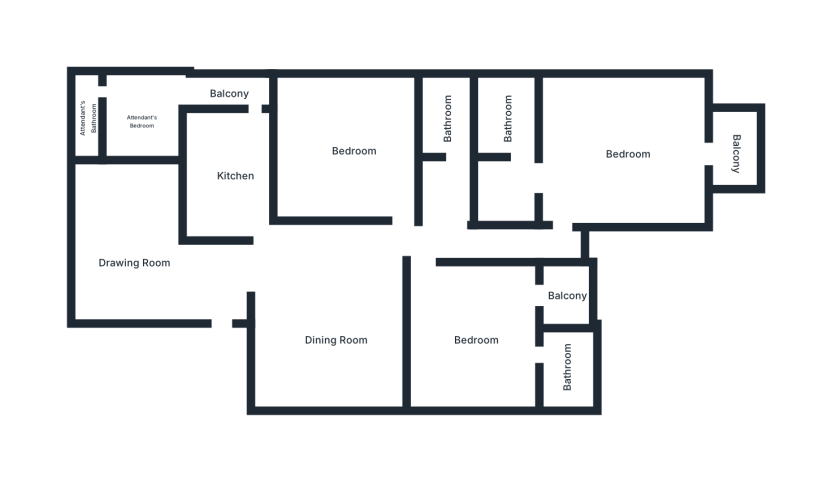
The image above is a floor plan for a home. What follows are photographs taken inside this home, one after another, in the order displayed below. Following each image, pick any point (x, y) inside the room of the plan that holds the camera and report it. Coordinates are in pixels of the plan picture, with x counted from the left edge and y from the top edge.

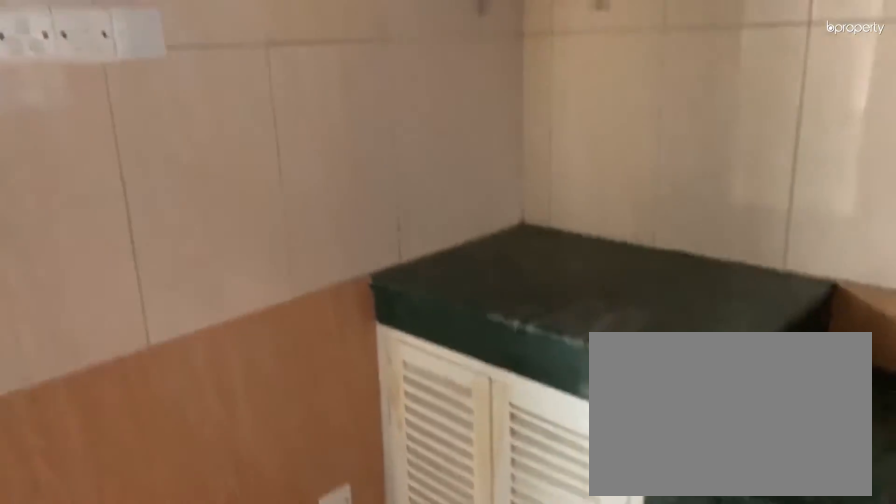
(236, 175)
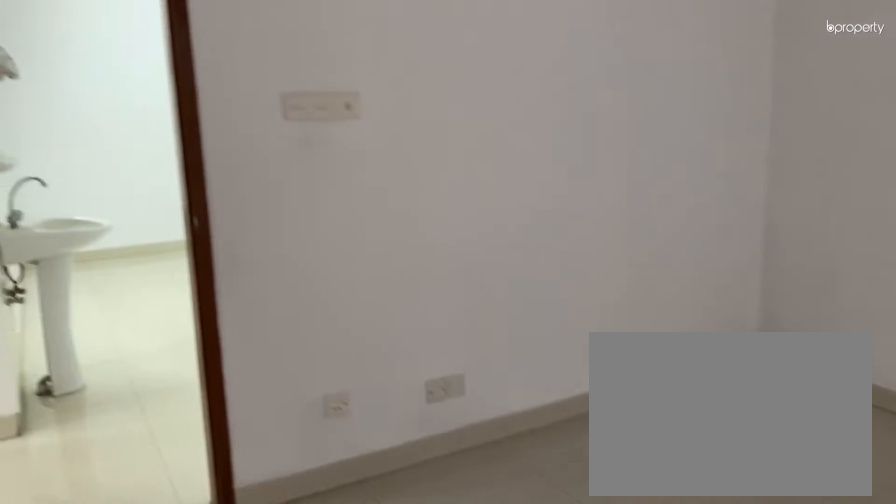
(355, 150)
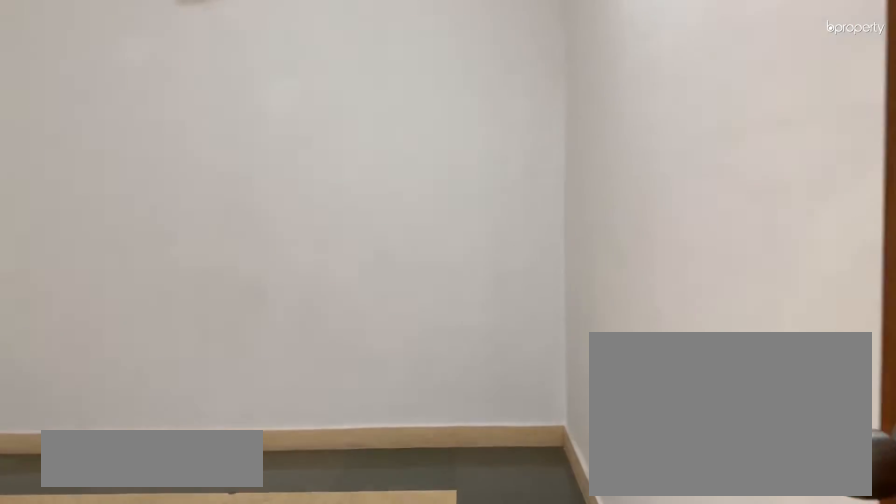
(477, 340)
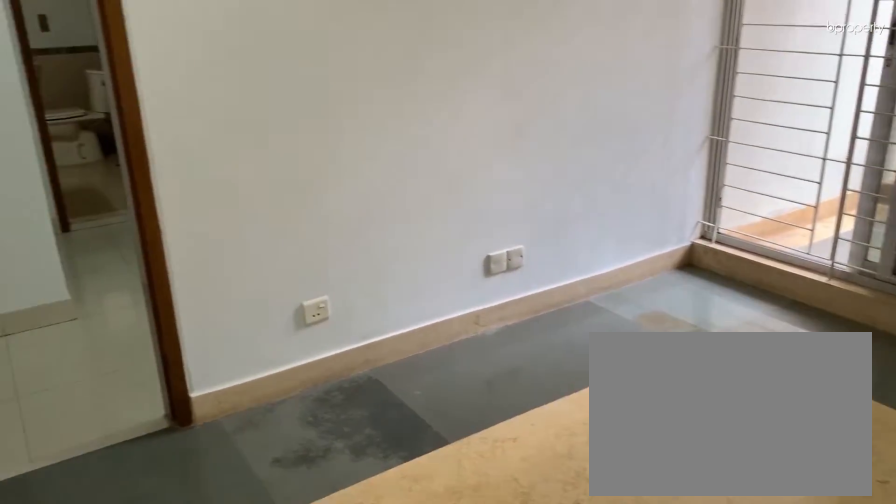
(477, 340)
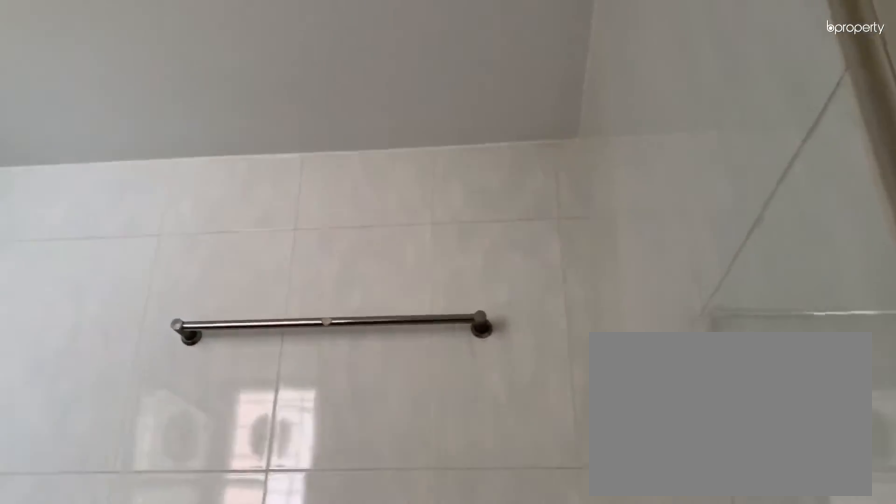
(564, 365)
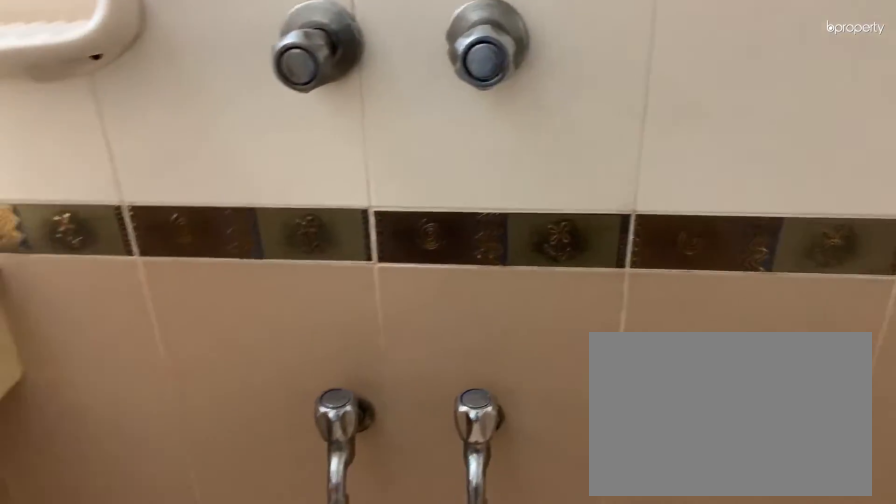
(448, 114)
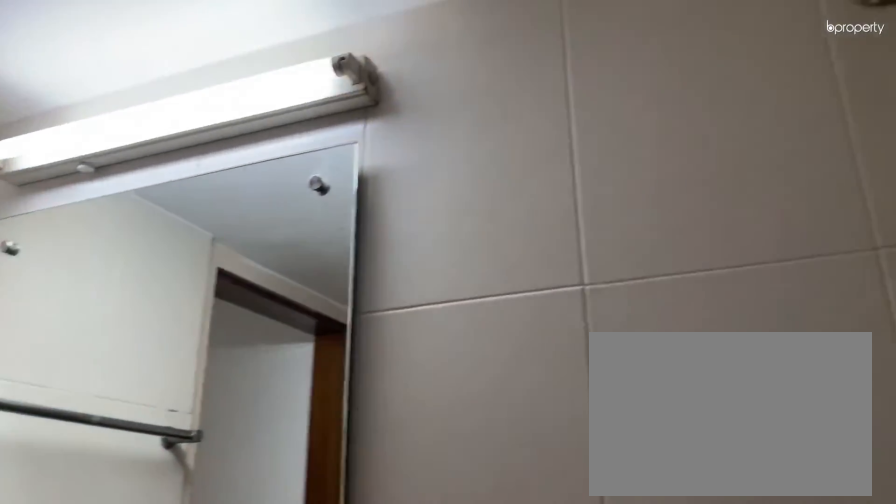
(448, 114)
